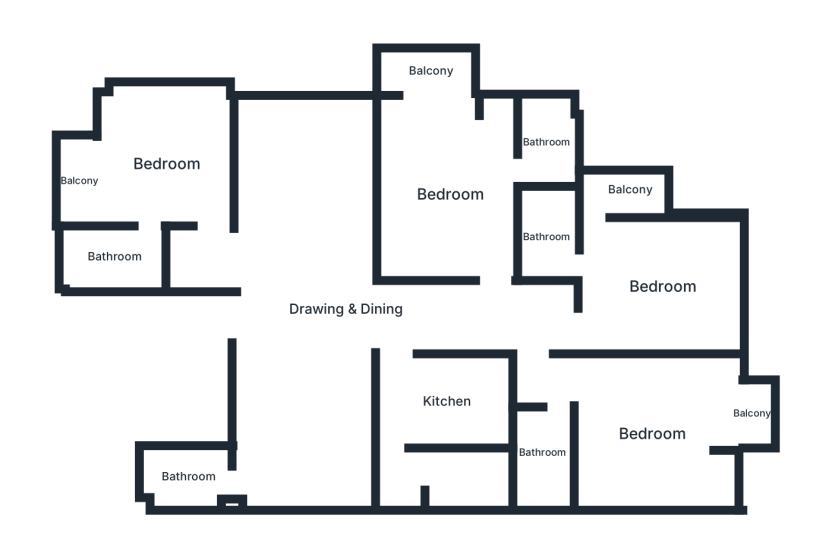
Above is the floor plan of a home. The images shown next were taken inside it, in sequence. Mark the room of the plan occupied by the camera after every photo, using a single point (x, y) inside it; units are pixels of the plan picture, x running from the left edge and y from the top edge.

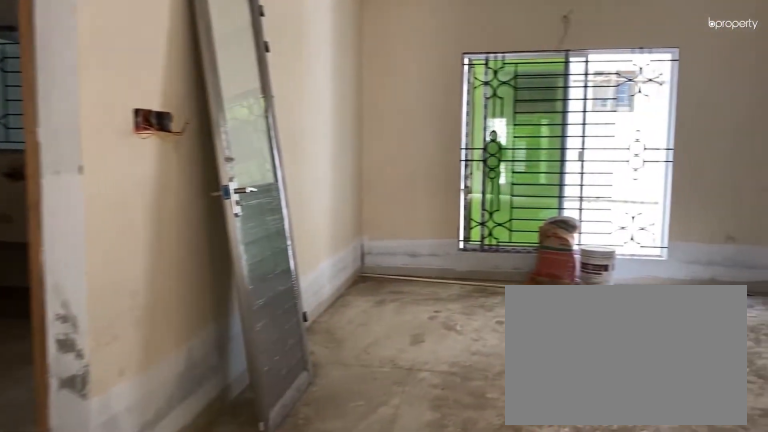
(346, 308)
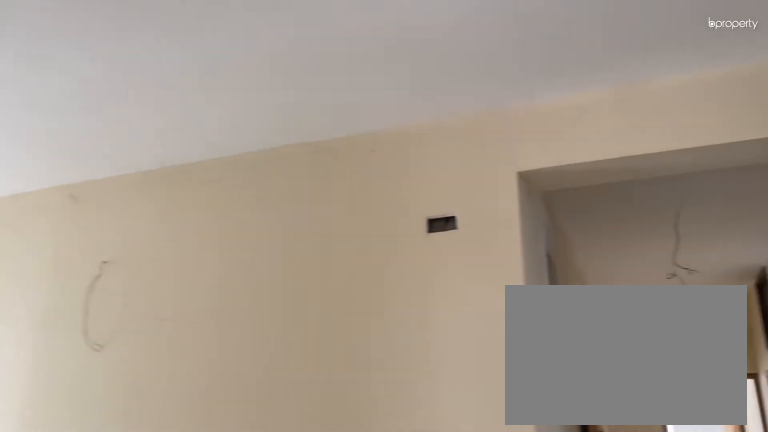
(346, 308)
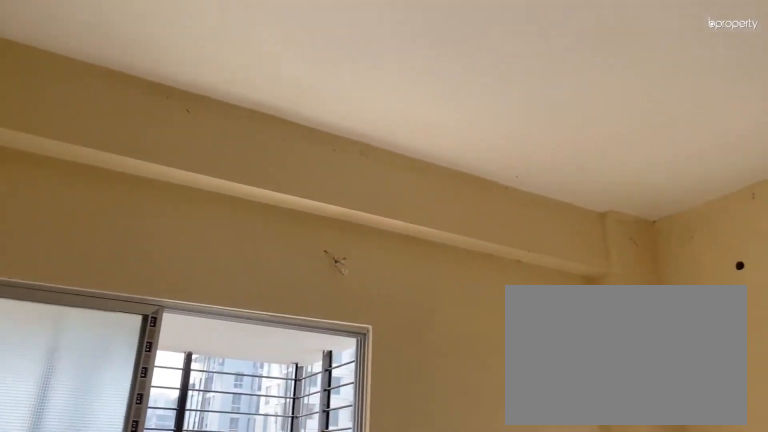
(167, 164)
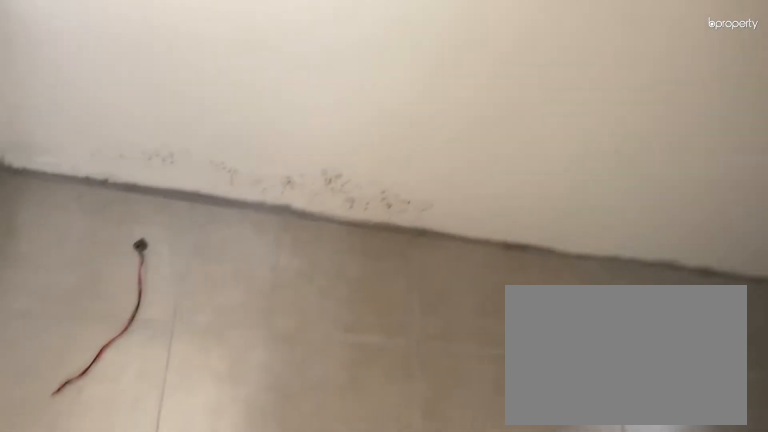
(114, 257)
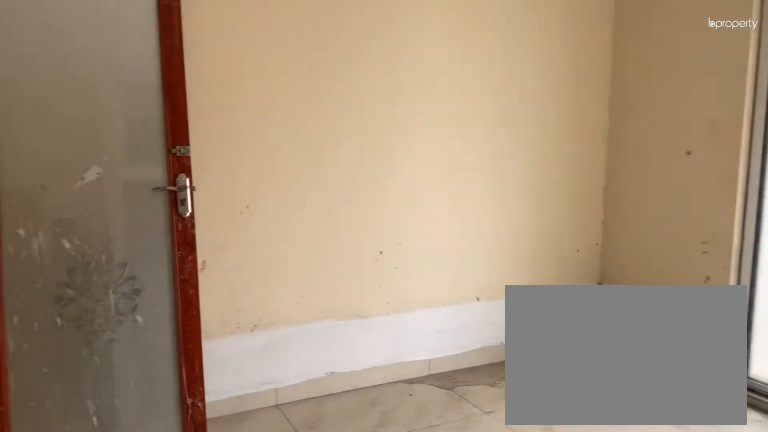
(449, 195)
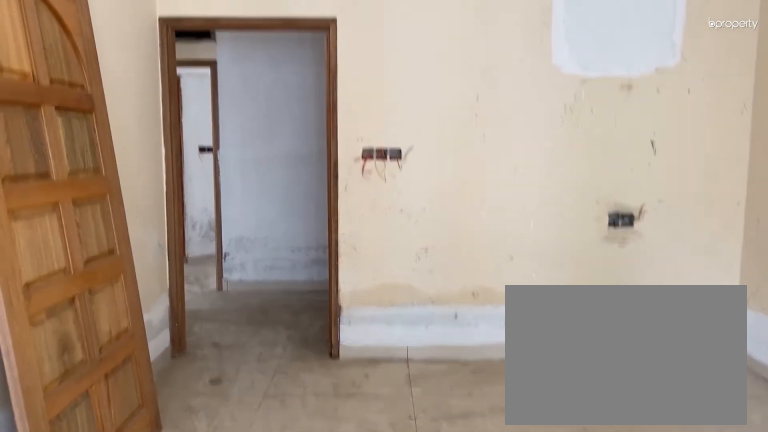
(449, 195)
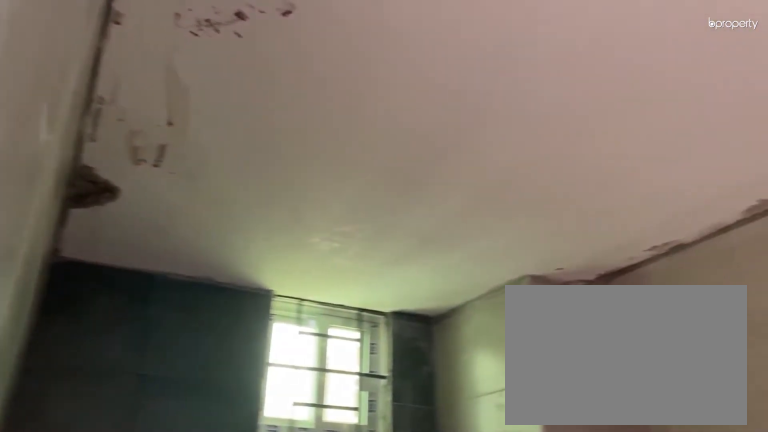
(547, 143)
